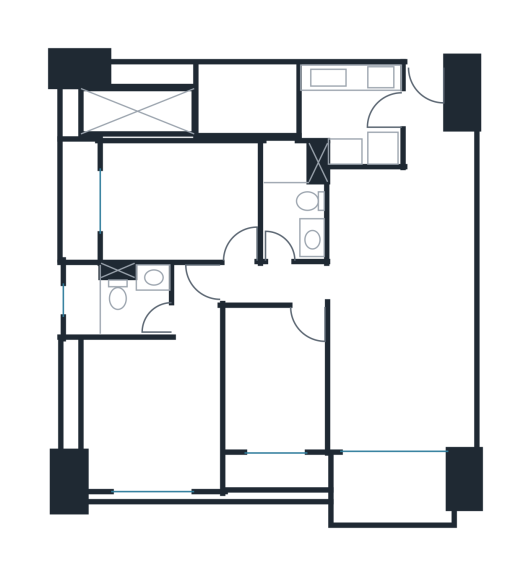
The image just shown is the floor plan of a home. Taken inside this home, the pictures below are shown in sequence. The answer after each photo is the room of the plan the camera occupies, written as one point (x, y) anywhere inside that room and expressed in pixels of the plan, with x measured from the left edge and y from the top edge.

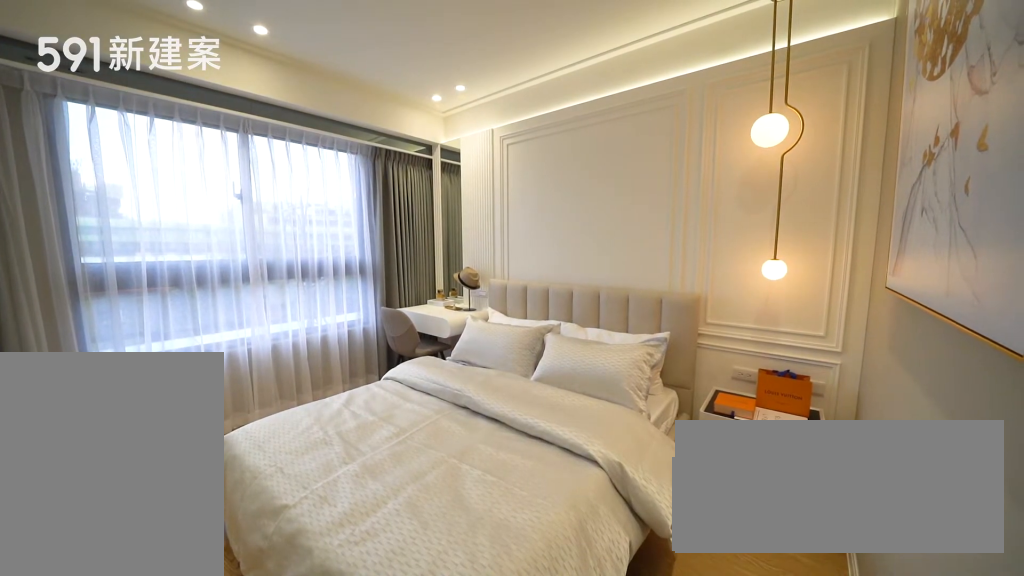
(151, 417)
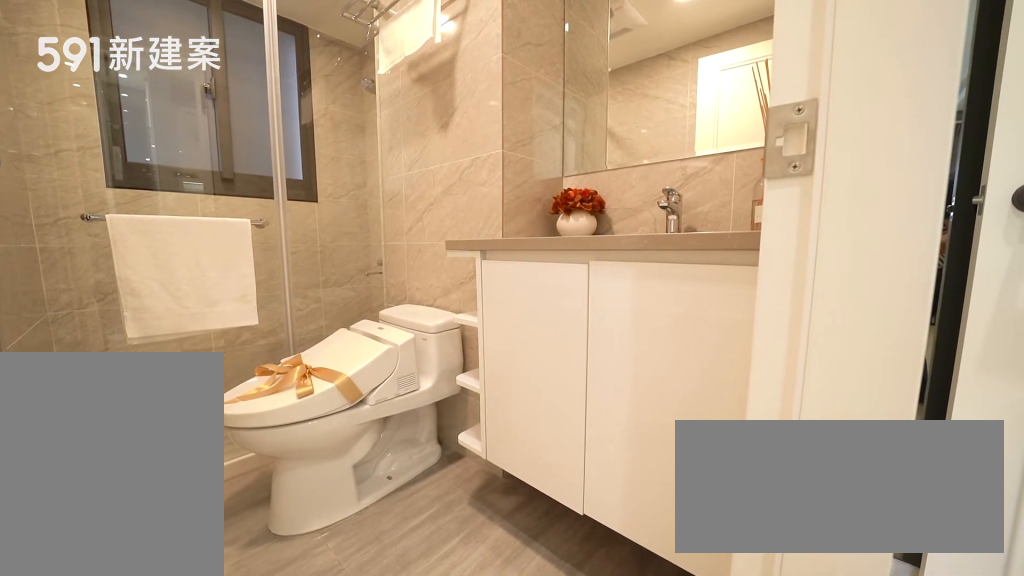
(114, 298)
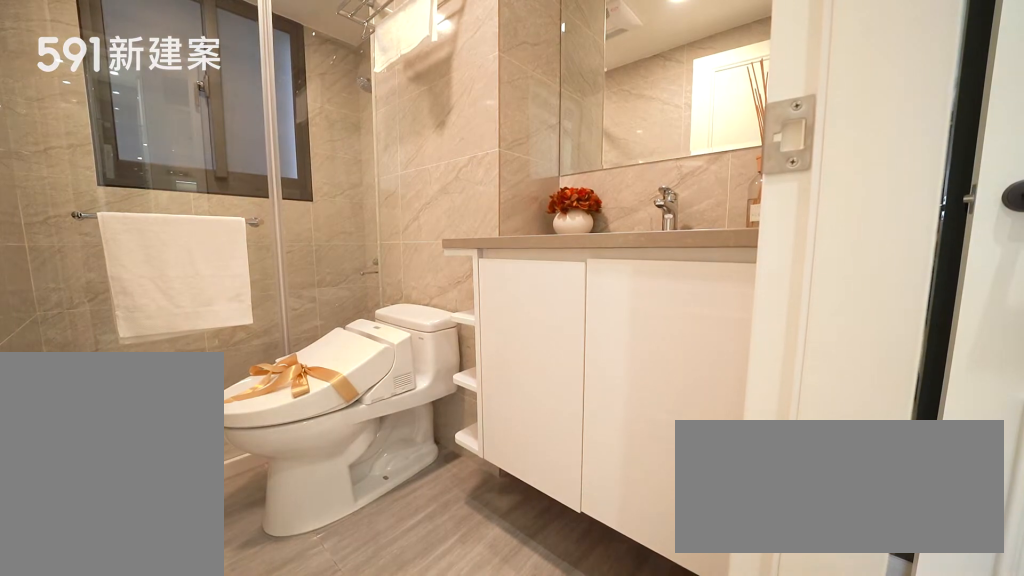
(114, 298)
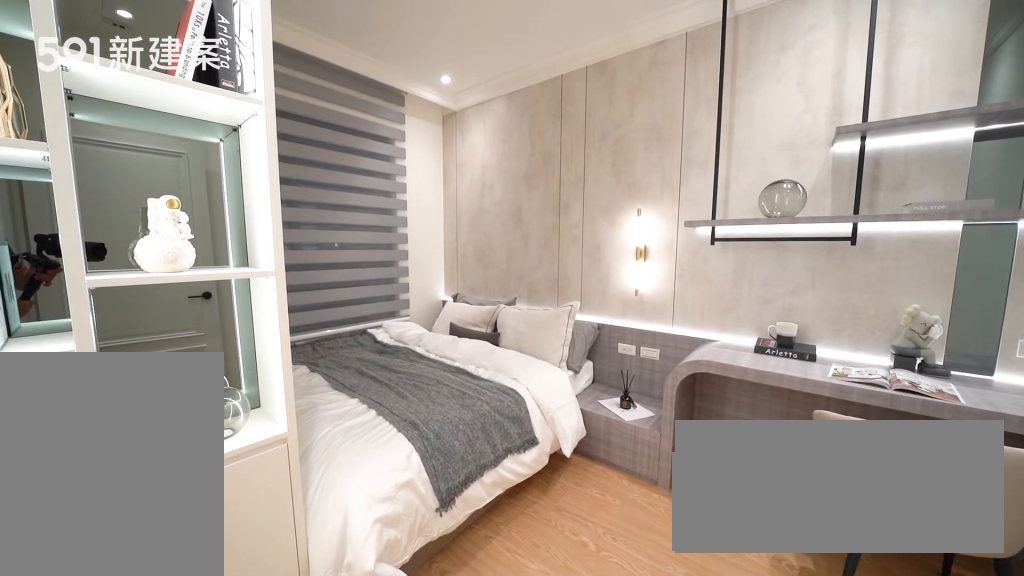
(176, 199)
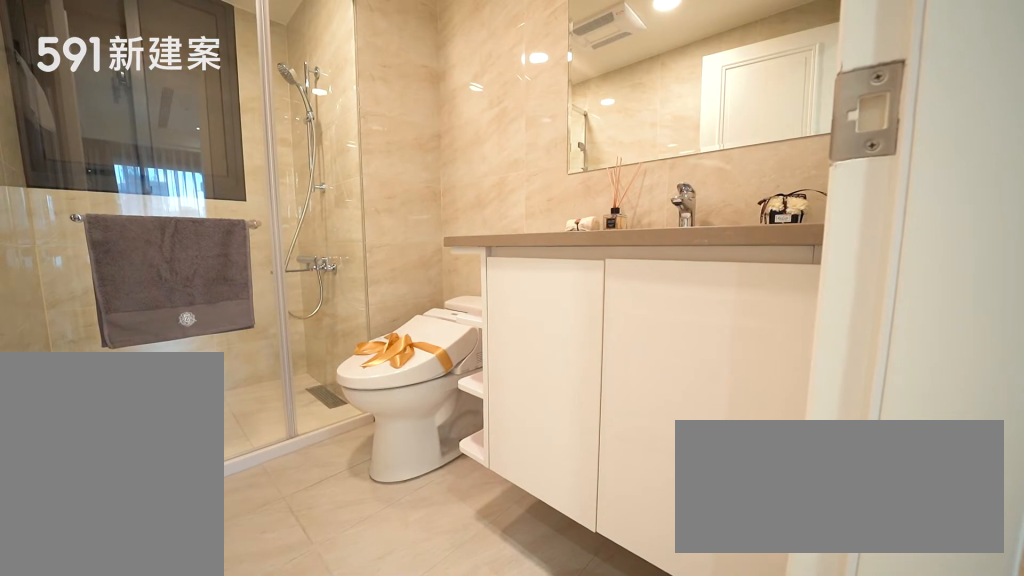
(292, 200)
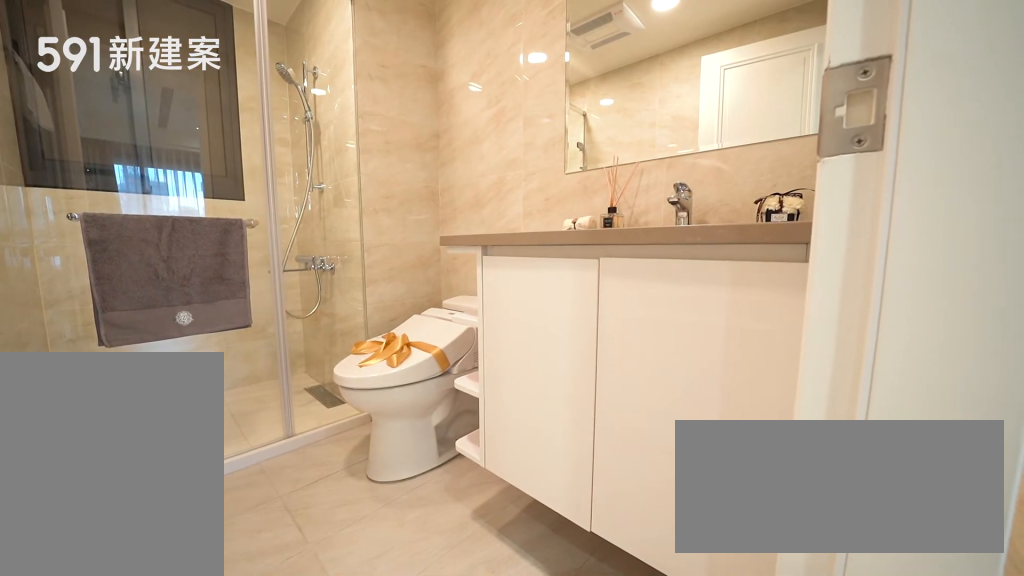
(292, 200)
